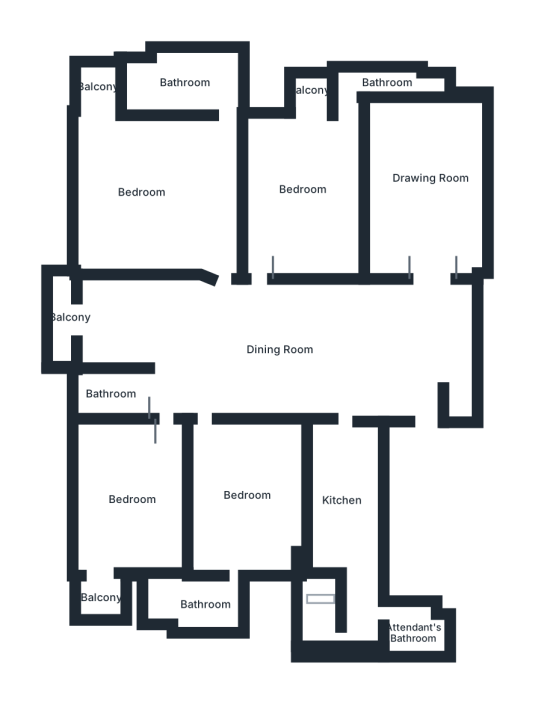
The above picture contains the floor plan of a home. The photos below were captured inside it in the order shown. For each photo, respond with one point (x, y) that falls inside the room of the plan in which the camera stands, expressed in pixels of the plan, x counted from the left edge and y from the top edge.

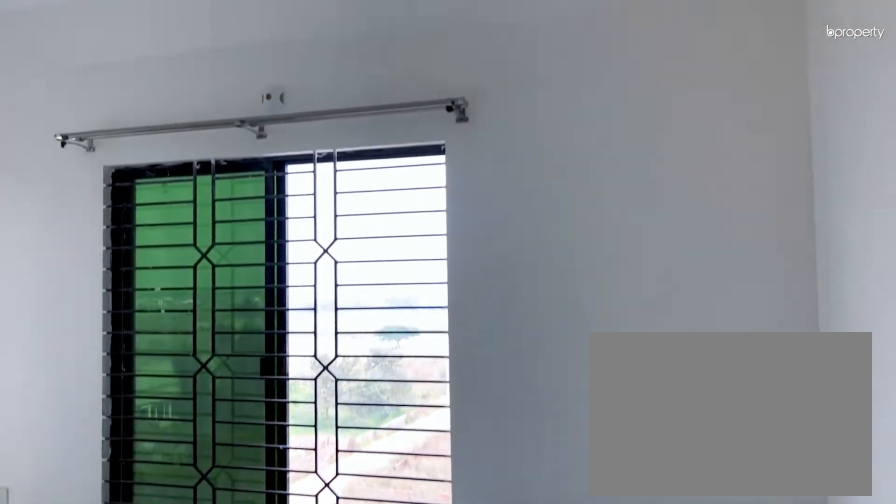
(123, 496)
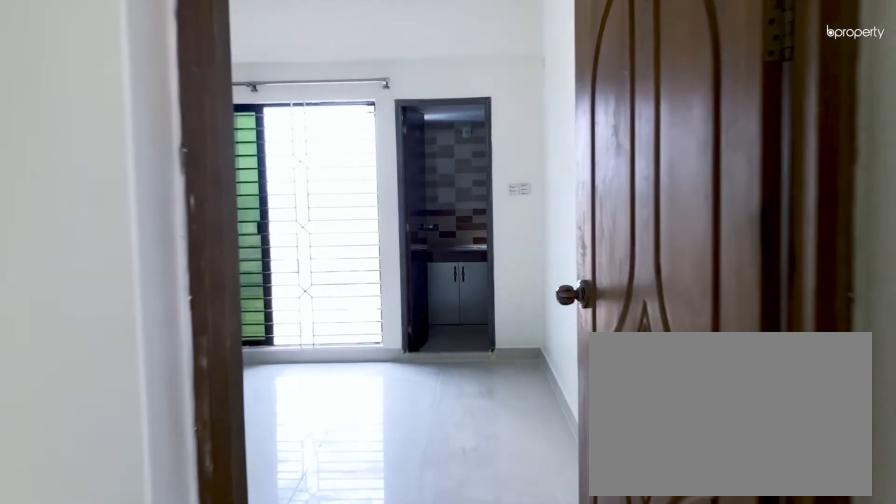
(247, 503)
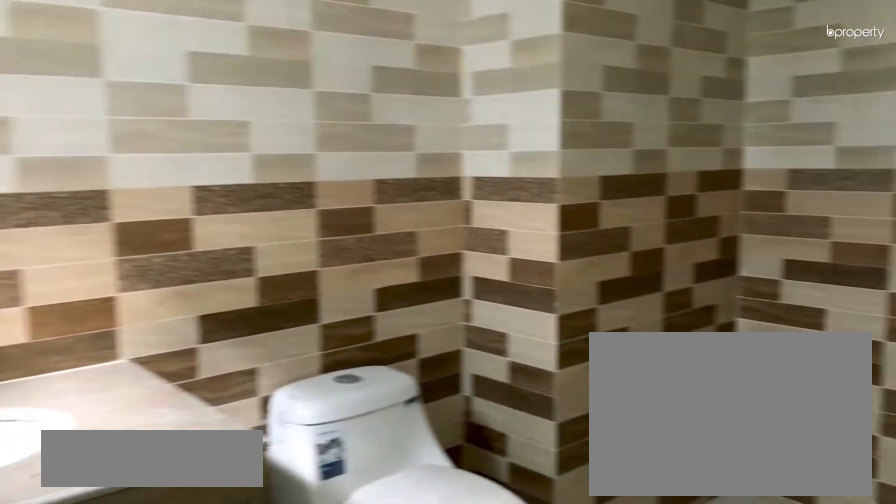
(207, 606)
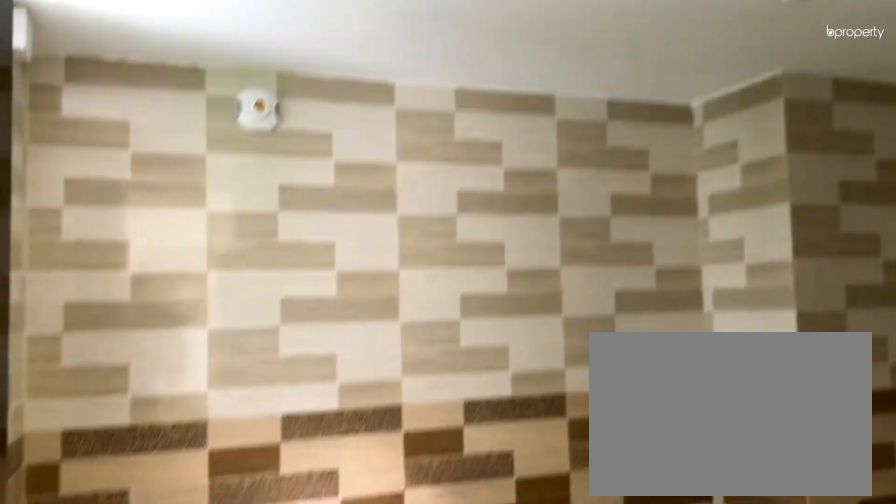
(206, 611)
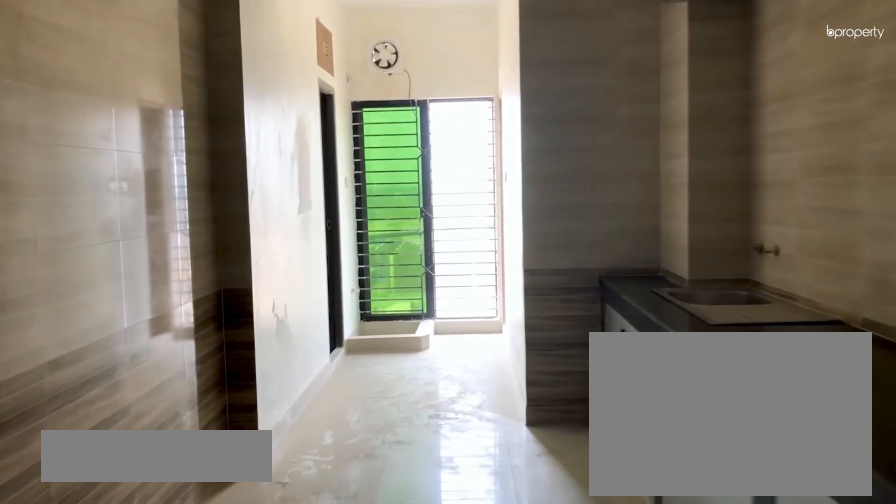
(342, 504)
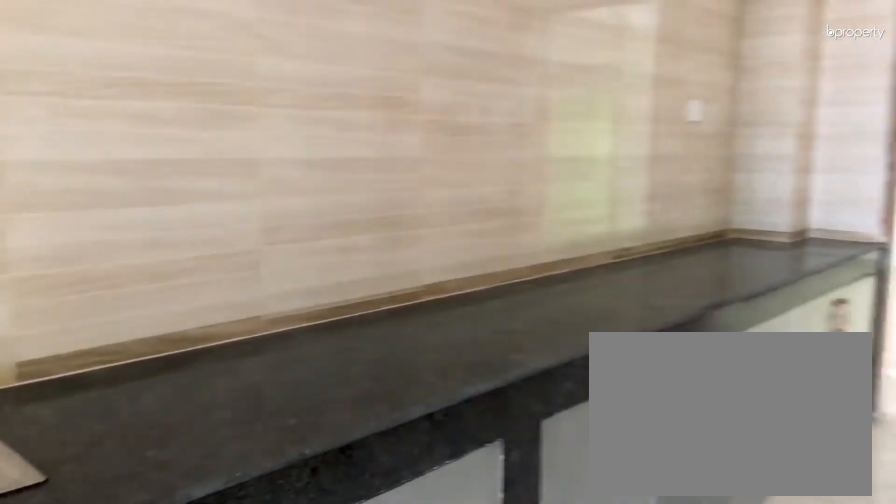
(342, 504)
